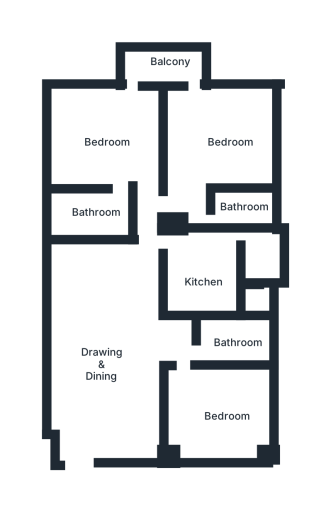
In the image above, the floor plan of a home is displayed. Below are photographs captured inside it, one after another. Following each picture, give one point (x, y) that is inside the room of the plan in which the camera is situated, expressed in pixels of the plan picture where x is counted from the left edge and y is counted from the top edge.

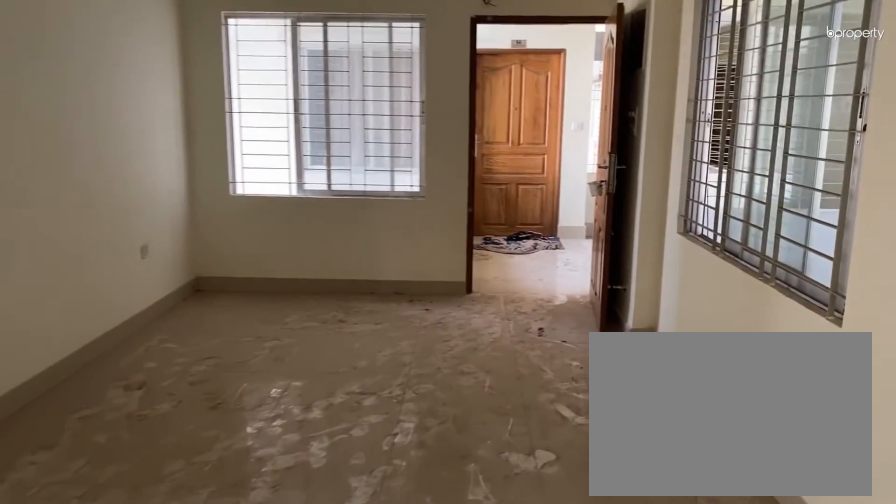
(113, 359)
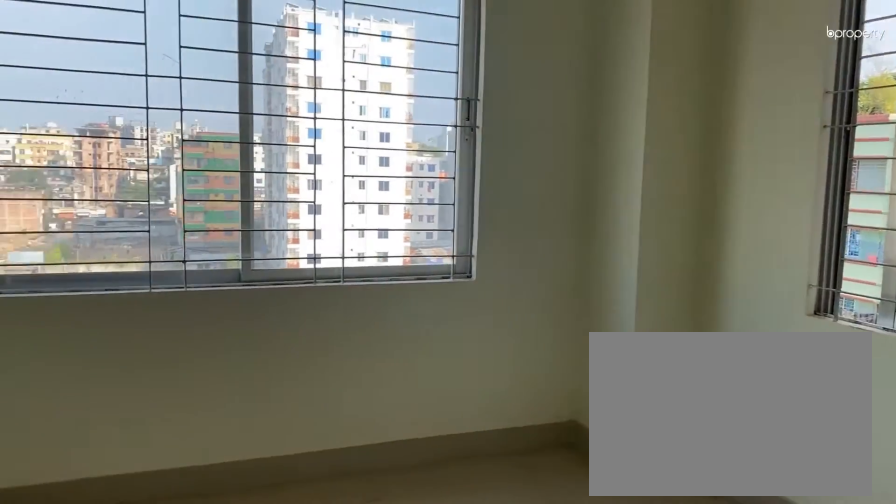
(226, 416)
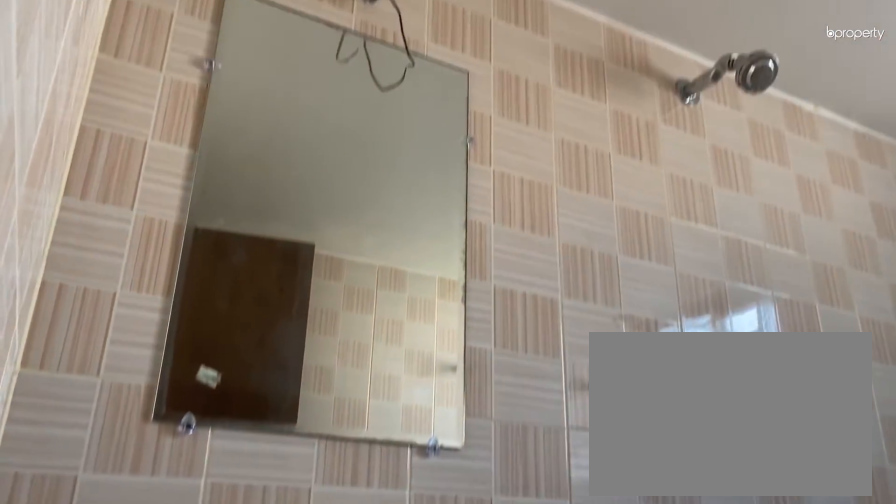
(236, 342)
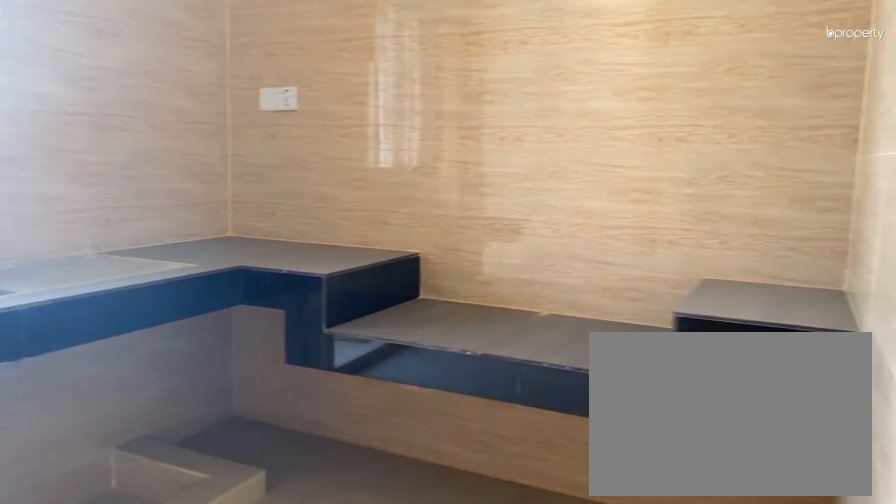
(201, 280)
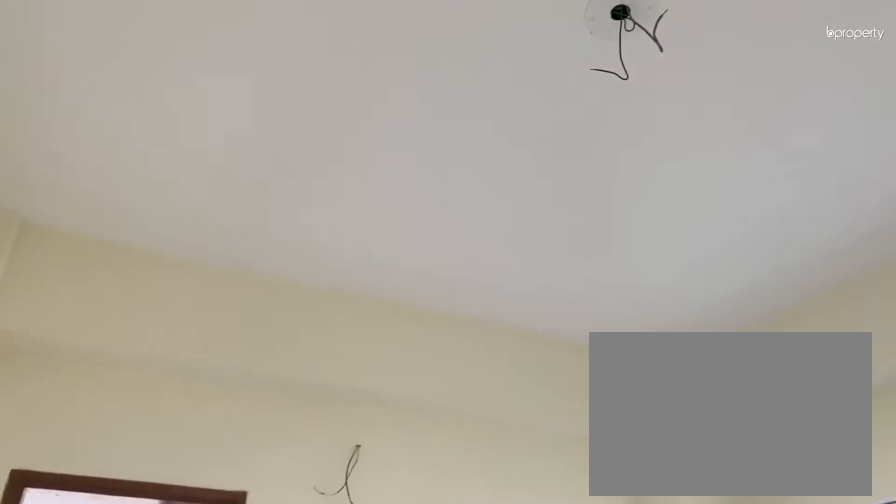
(232, 140)
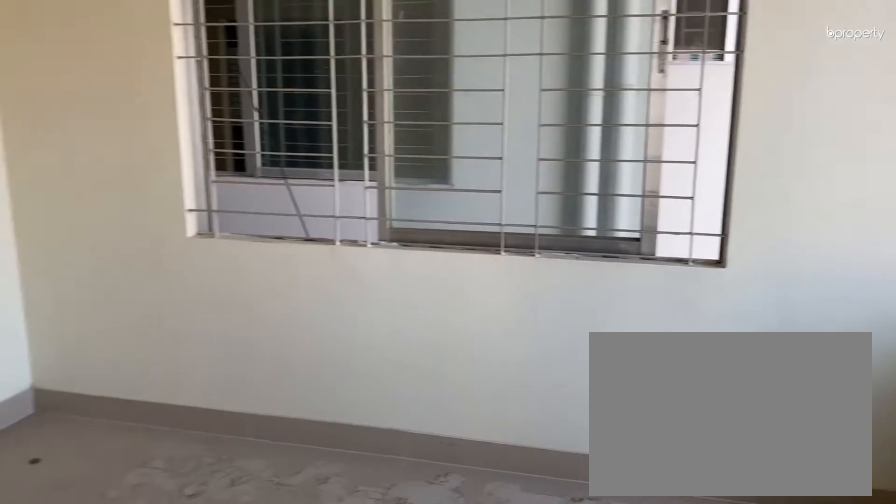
(107, 142)
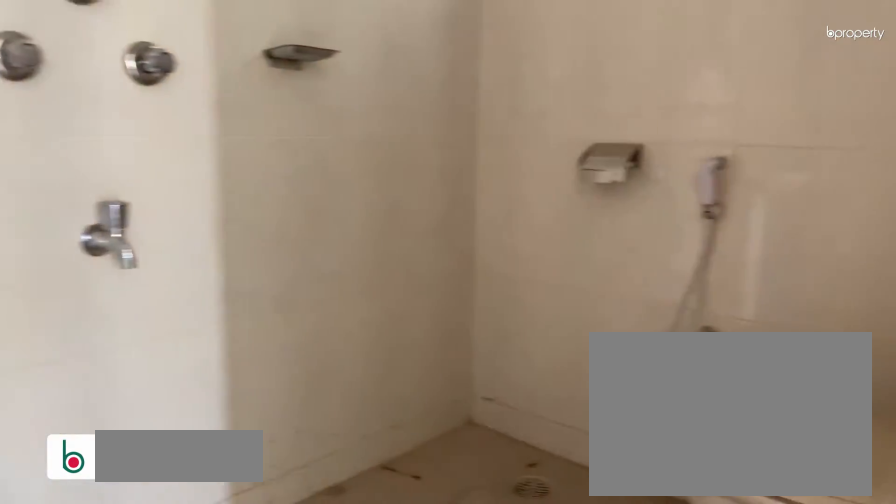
(95, 212)
